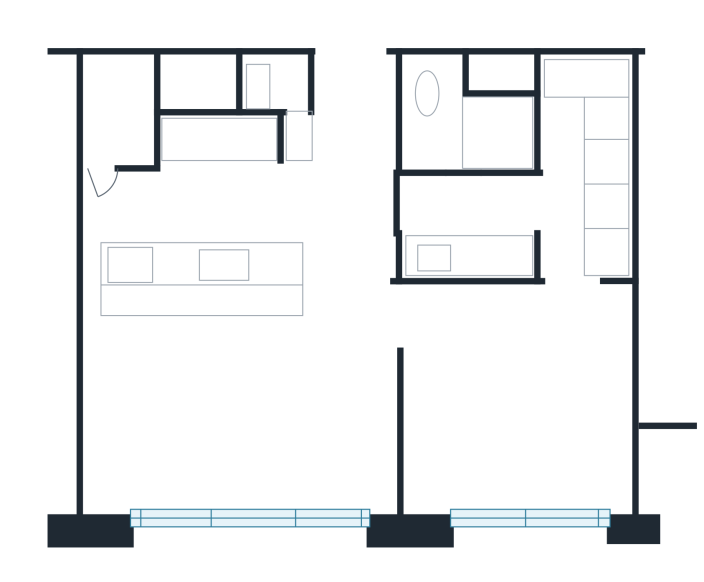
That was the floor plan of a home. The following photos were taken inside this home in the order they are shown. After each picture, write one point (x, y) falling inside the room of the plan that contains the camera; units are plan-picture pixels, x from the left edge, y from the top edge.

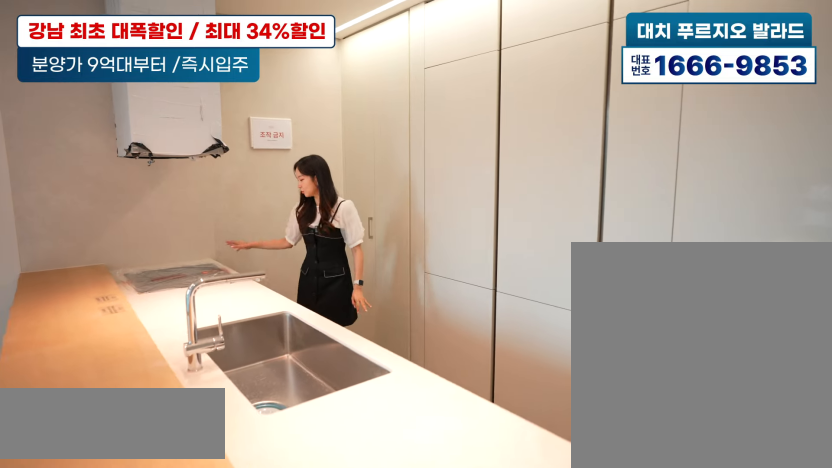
(209, 193)
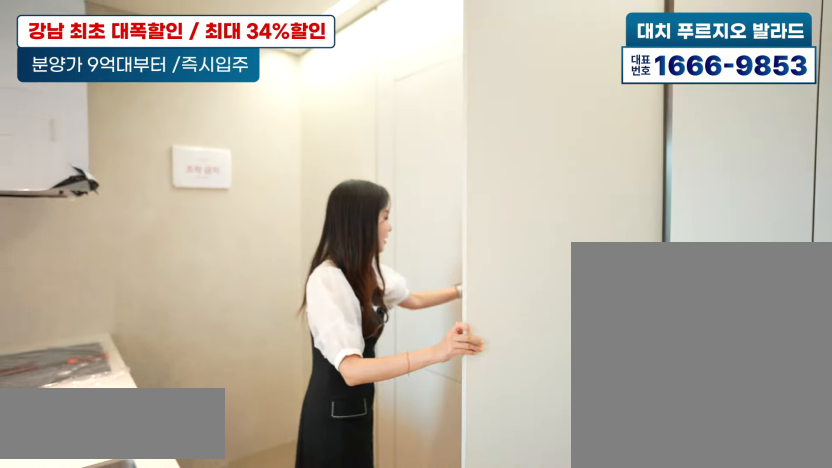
(208, 192)
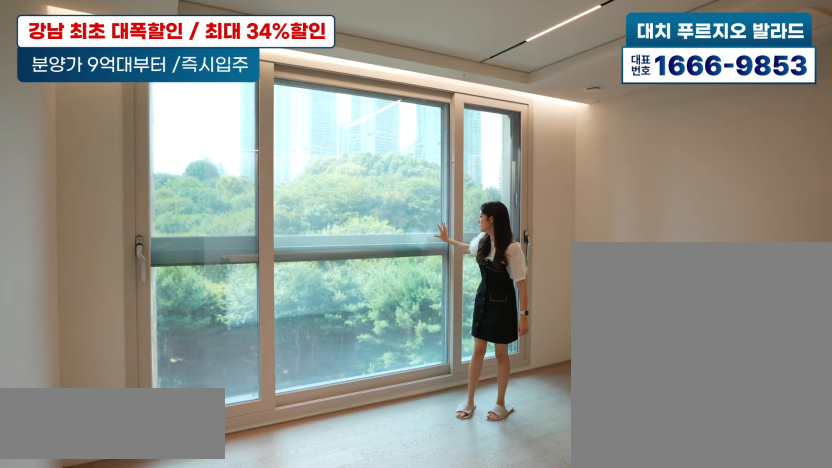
(230, 416)
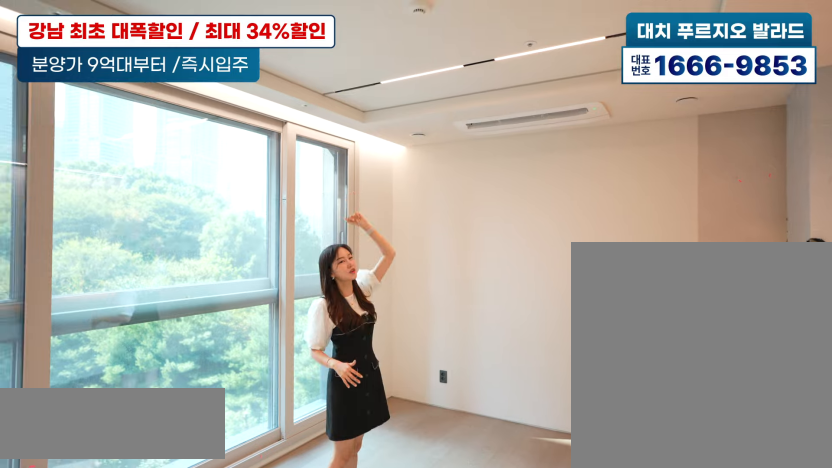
(231, 417)
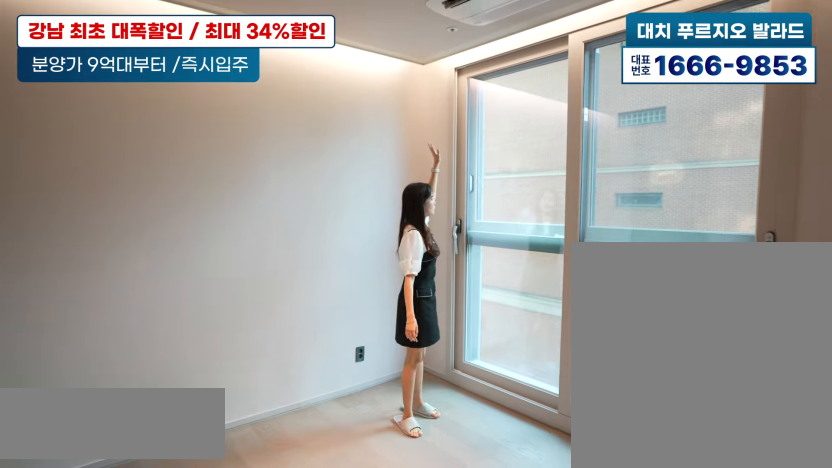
(522, 412)
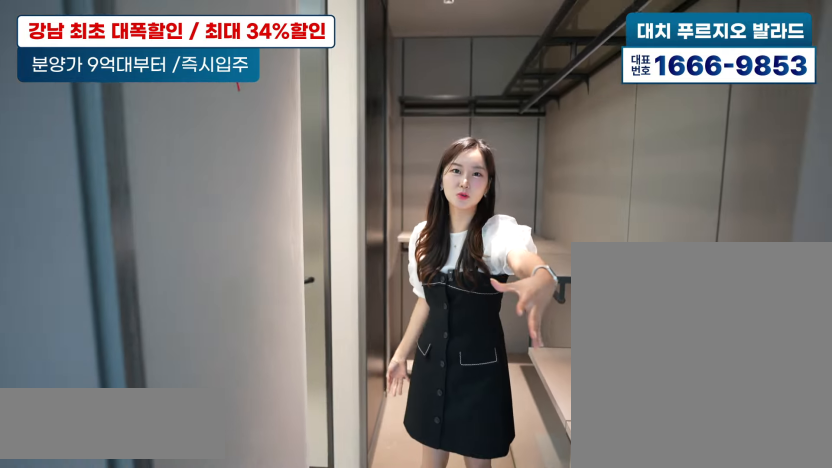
(533, 182)
